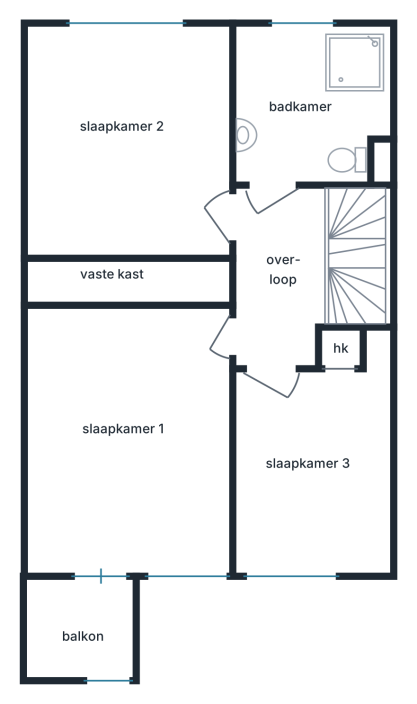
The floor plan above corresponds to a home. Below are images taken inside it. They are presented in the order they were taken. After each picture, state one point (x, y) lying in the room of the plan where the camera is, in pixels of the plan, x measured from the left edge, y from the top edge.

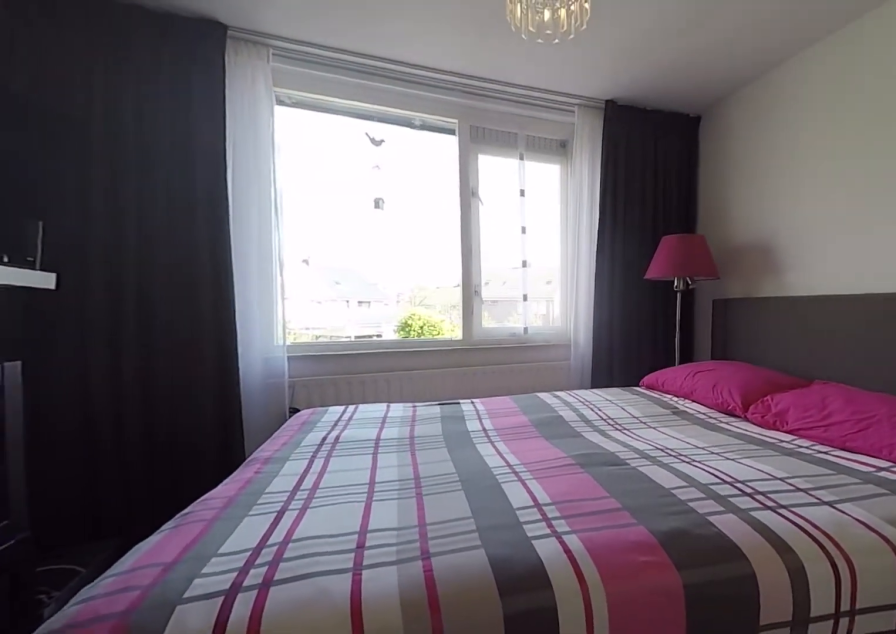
(131, 145)
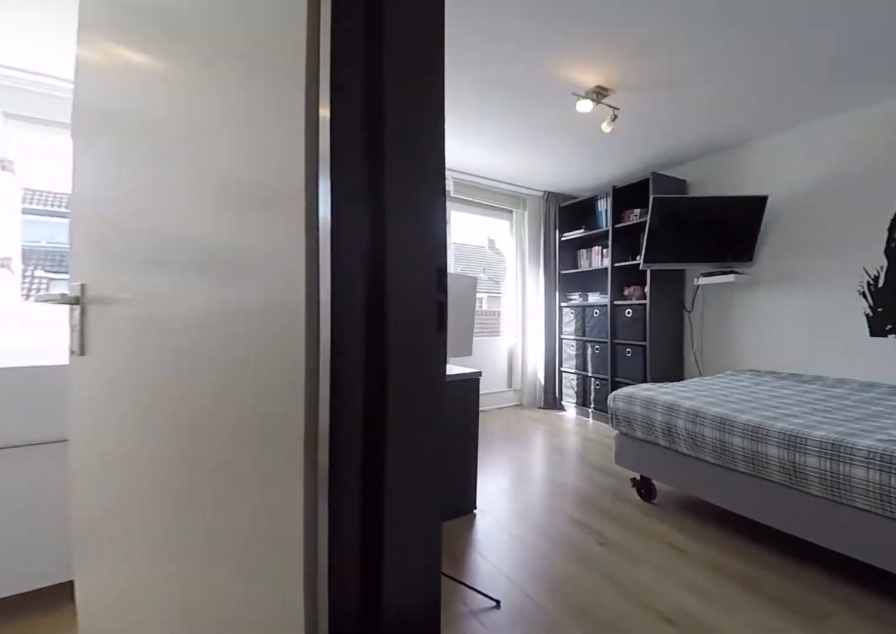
(280, 275)
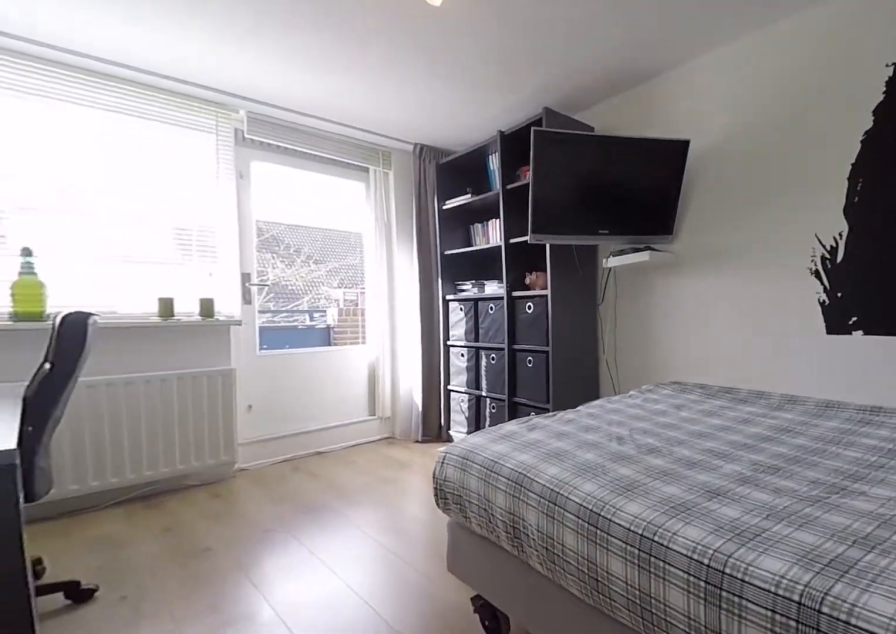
(133, 555)
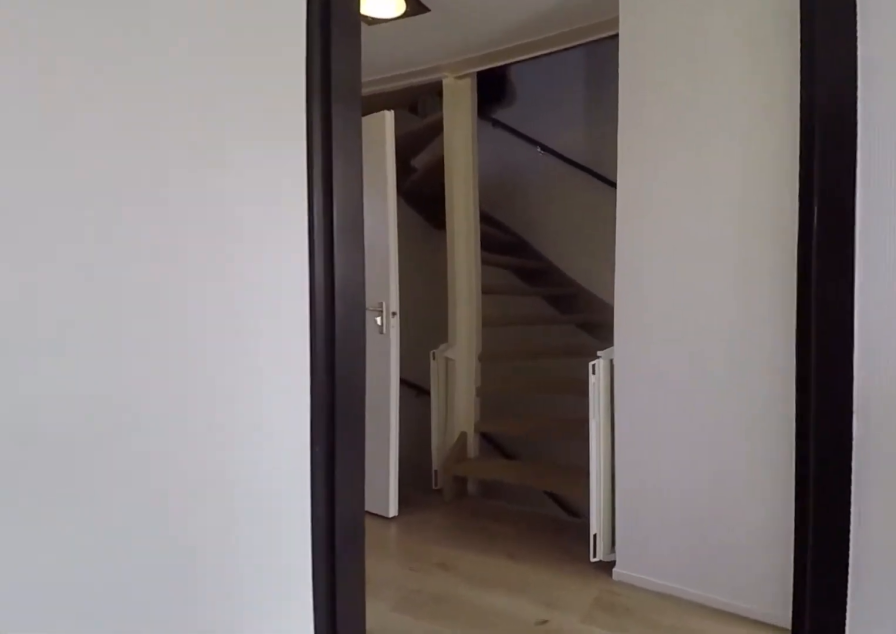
(133, 555)
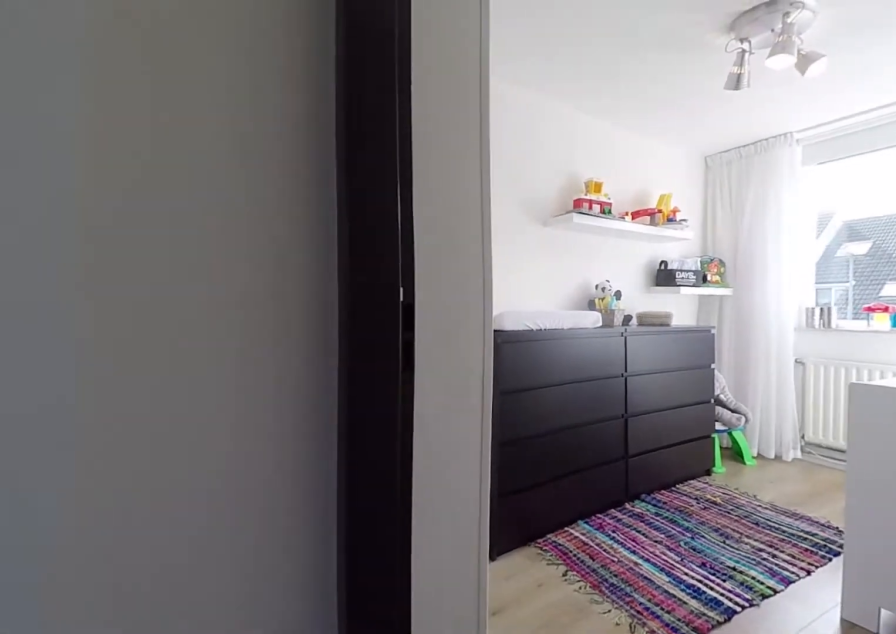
(280, 275)
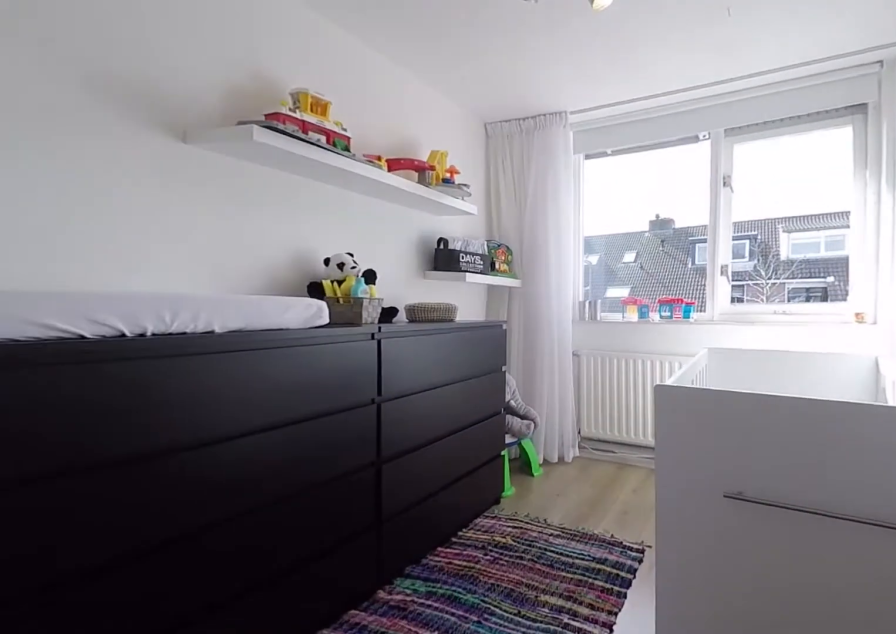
(313, 469)
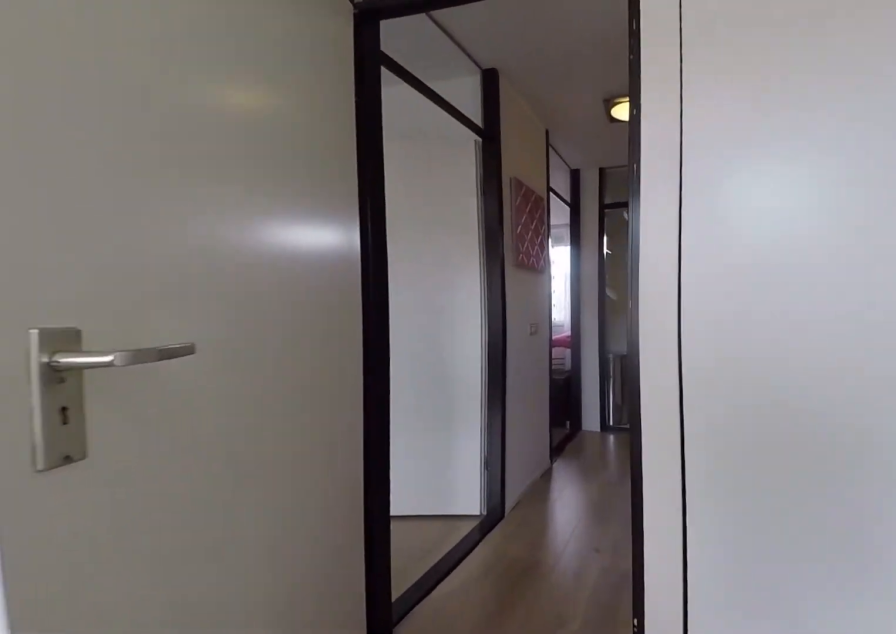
(313, 469)
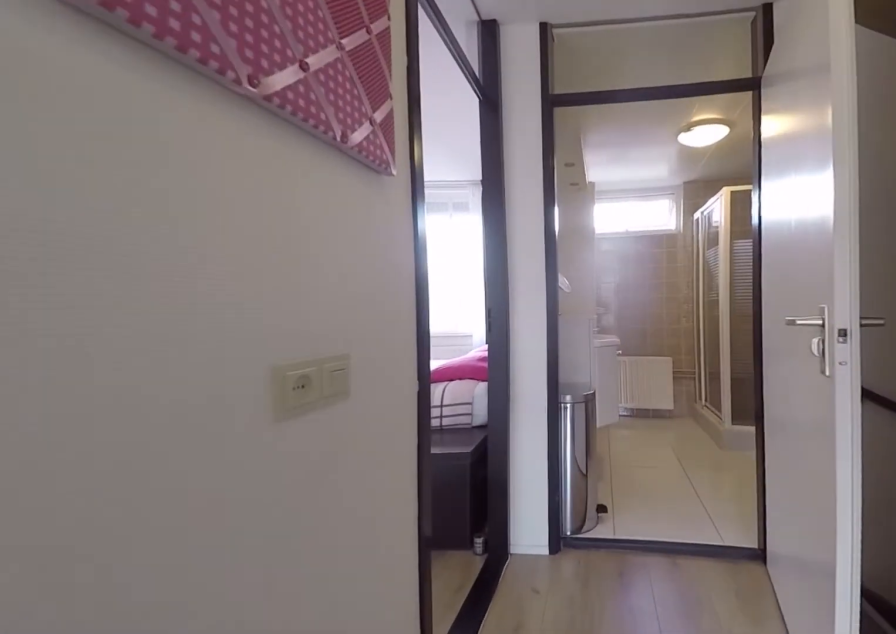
(280, 275)
